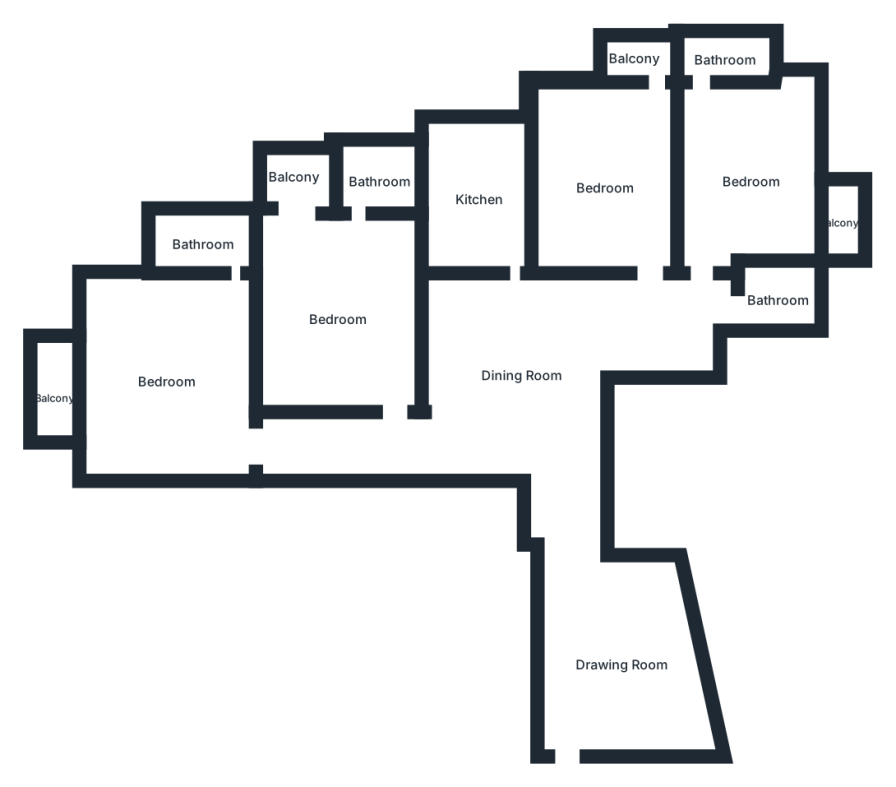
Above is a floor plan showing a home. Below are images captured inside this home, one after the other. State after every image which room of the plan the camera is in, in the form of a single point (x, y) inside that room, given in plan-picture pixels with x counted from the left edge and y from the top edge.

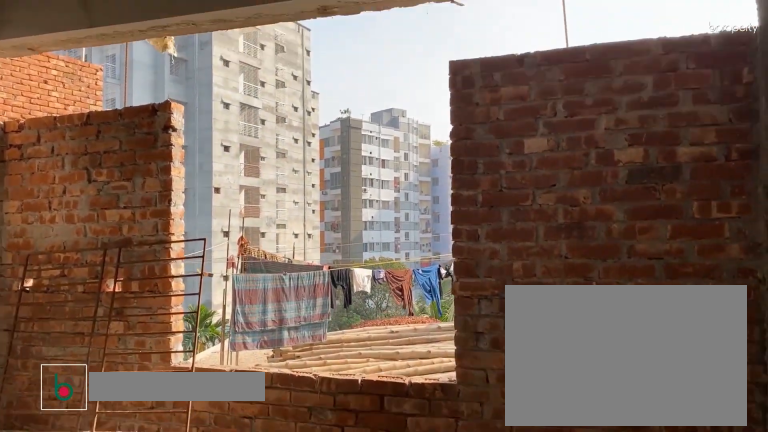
(623, 664)
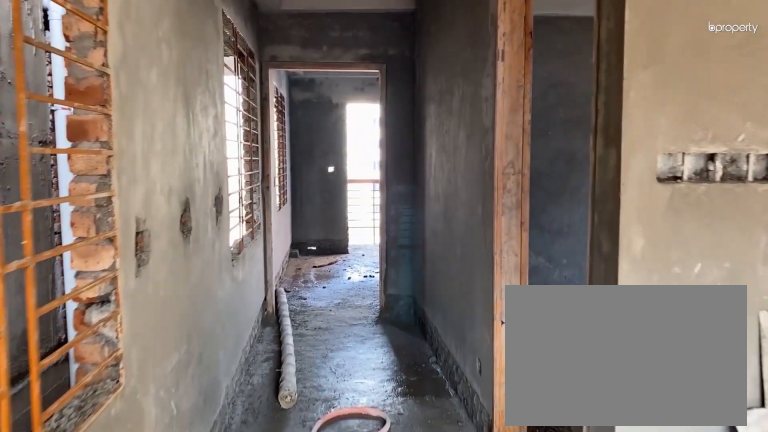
(520, 372)
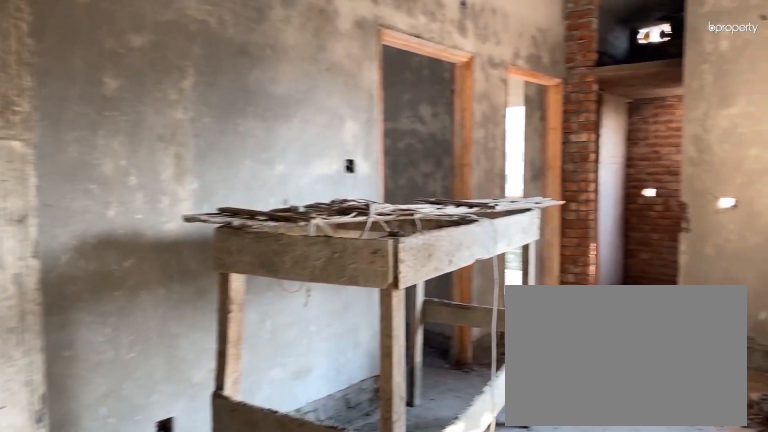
(519, 373)
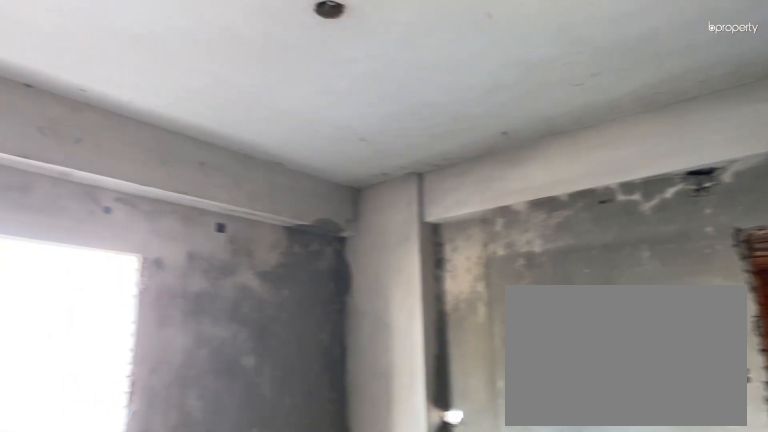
(166, 382)
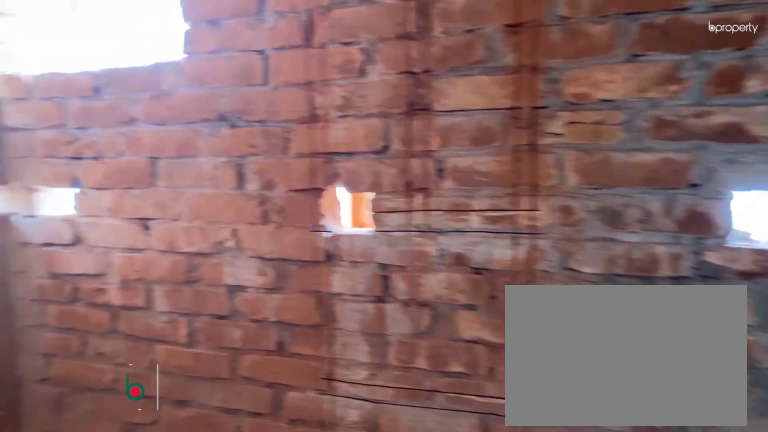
(205, 242)
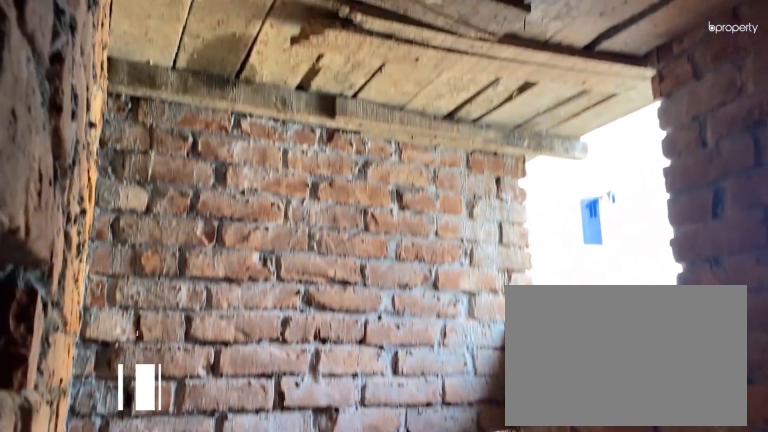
(205, 242)
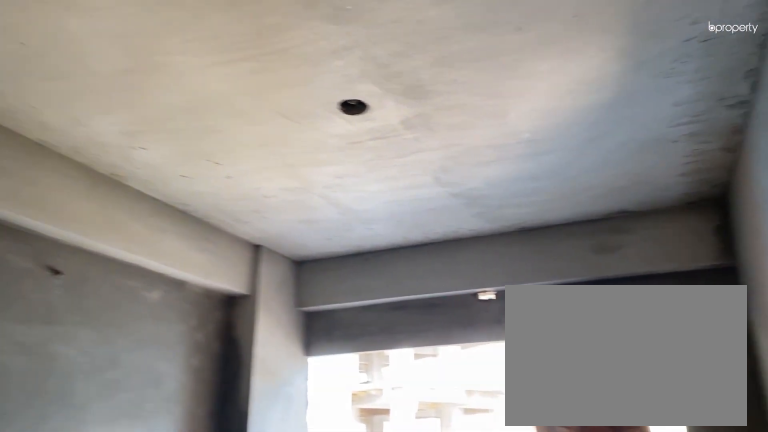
(340, 319)
